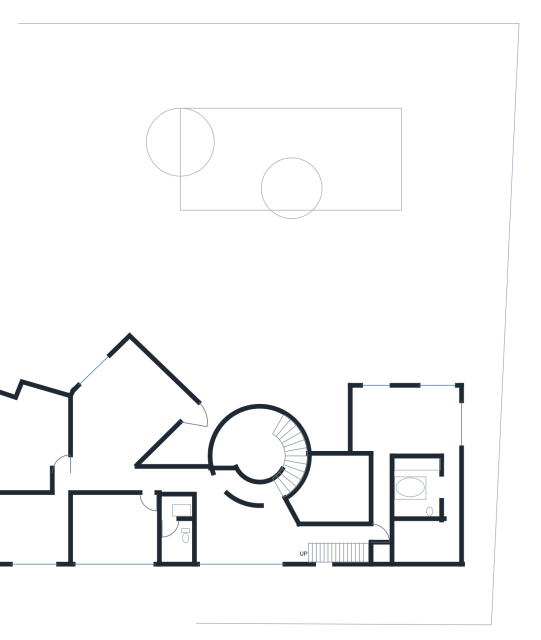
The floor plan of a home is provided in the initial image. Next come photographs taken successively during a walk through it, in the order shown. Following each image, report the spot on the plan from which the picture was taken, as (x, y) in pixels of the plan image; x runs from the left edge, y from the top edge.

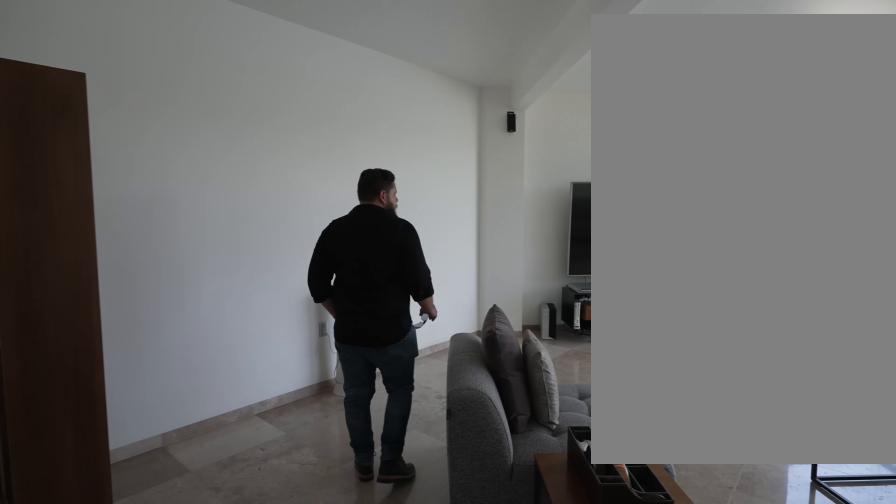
(132, 481)
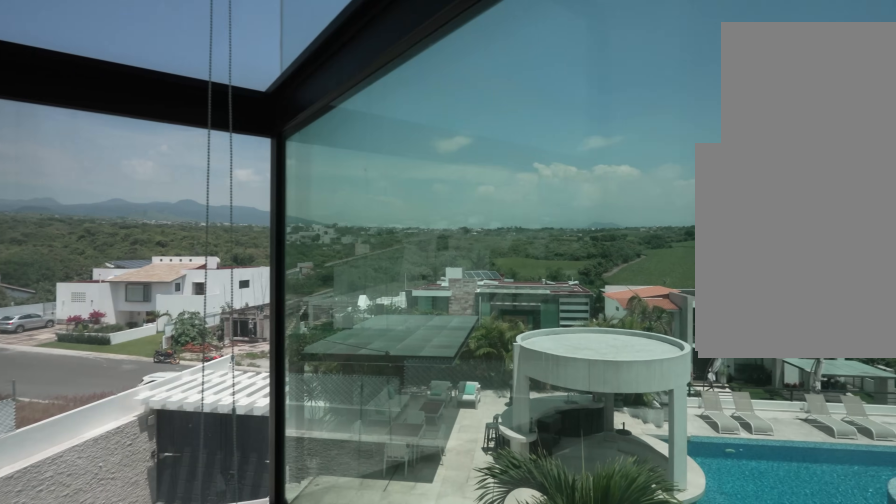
(130, 363)
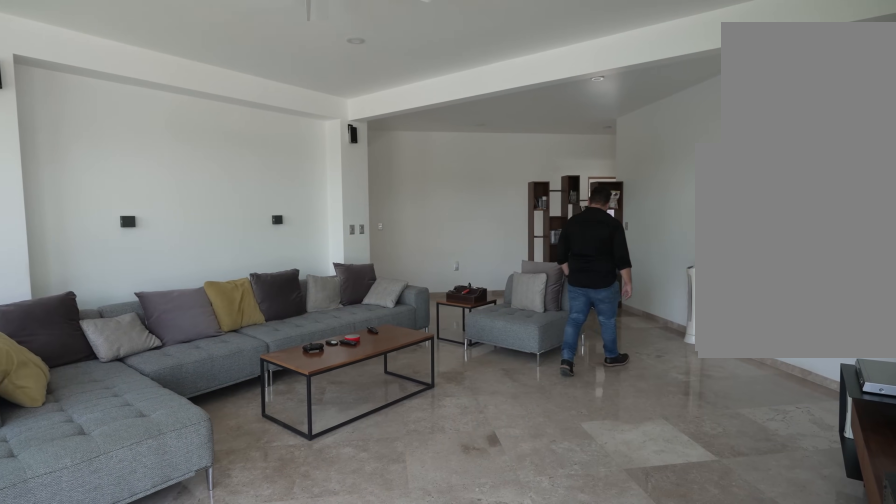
(128, 364)
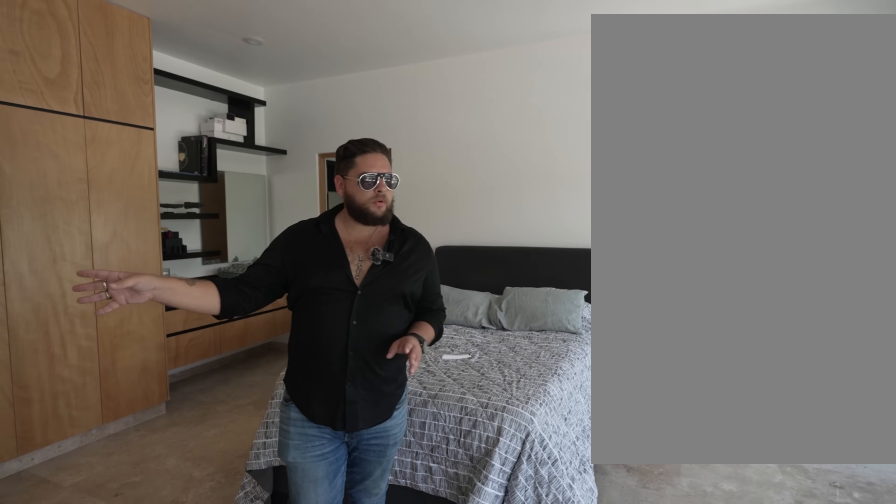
(49, 448)
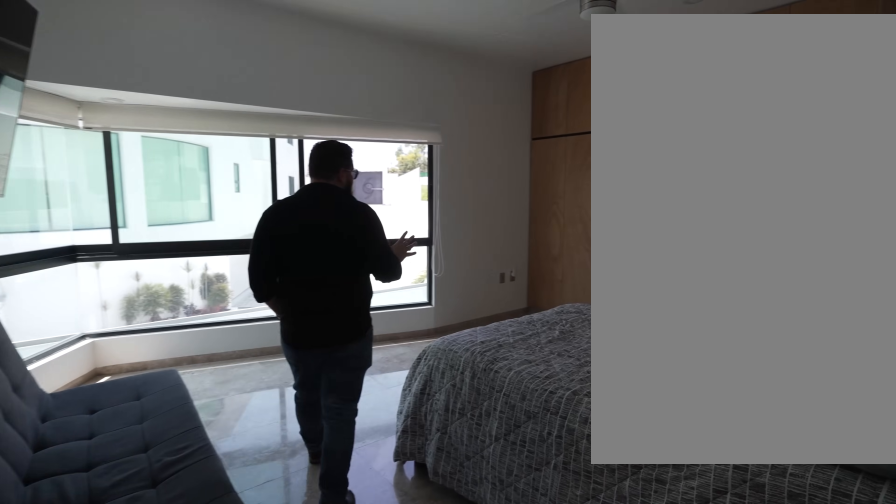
(60, 495)
